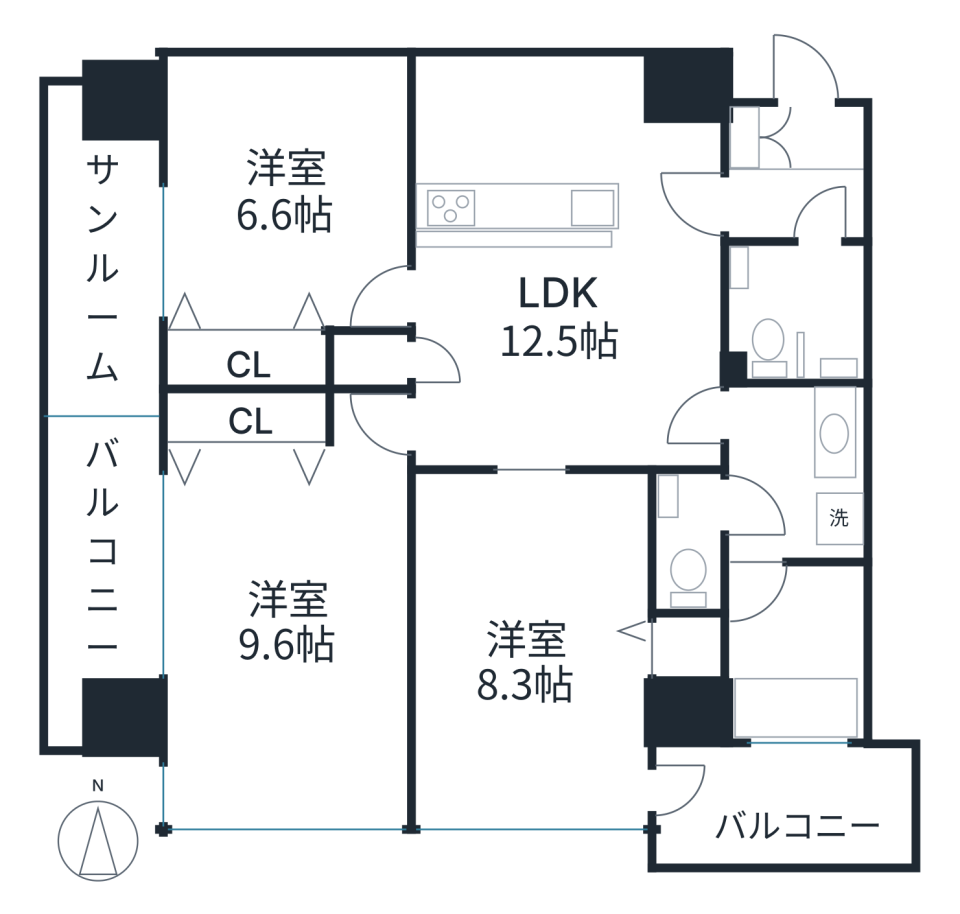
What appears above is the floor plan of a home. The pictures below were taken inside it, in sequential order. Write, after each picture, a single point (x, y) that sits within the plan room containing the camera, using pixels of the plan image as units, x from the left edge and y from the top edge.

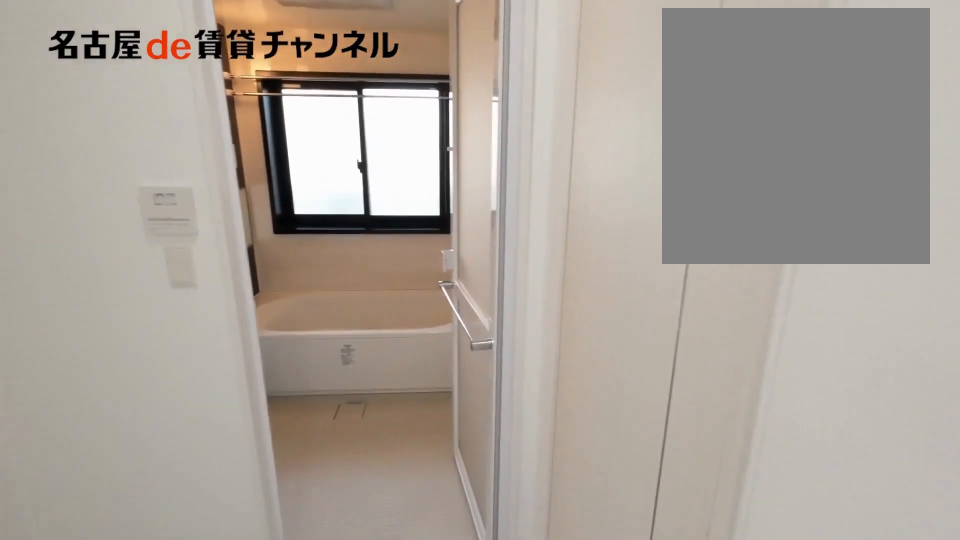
(794, 472)
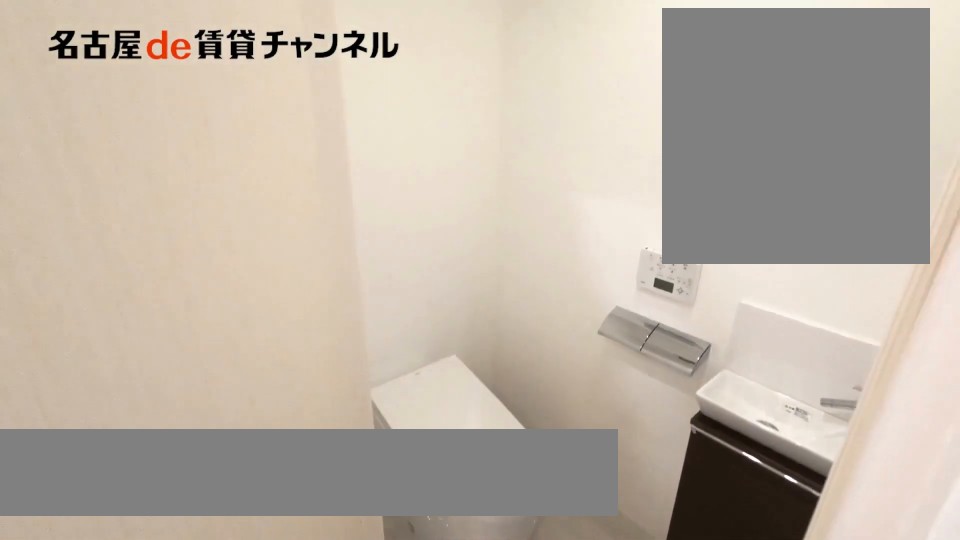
(686, 538)
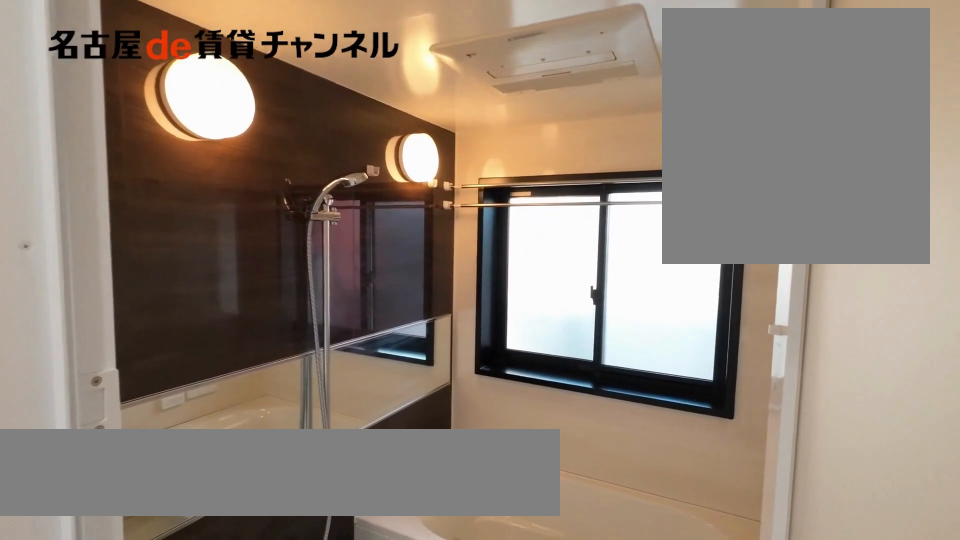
(797, 653)
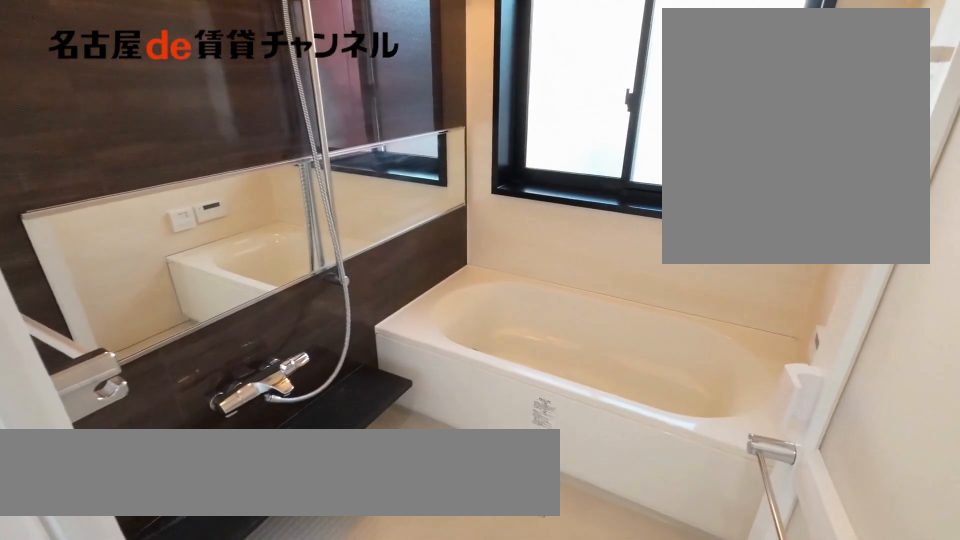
(797, 653)
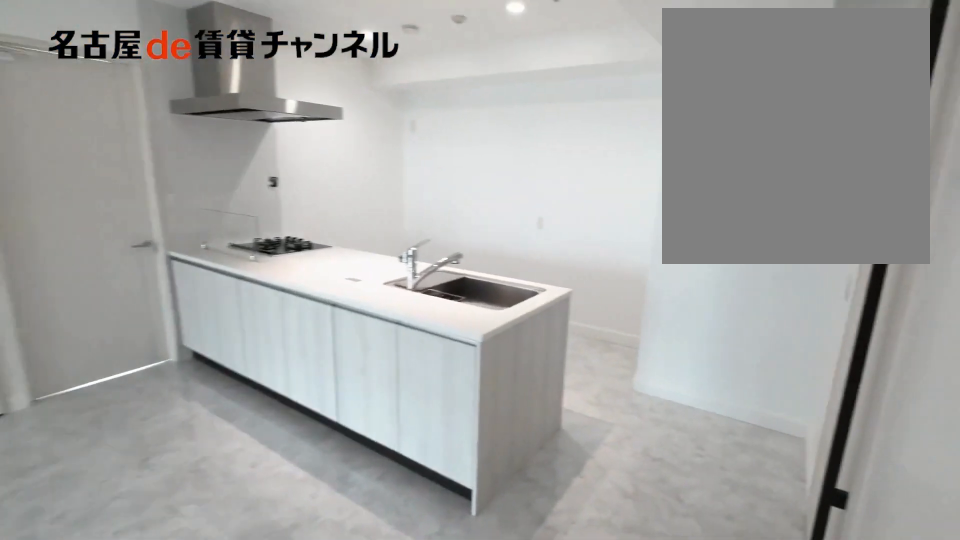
(568, 260)
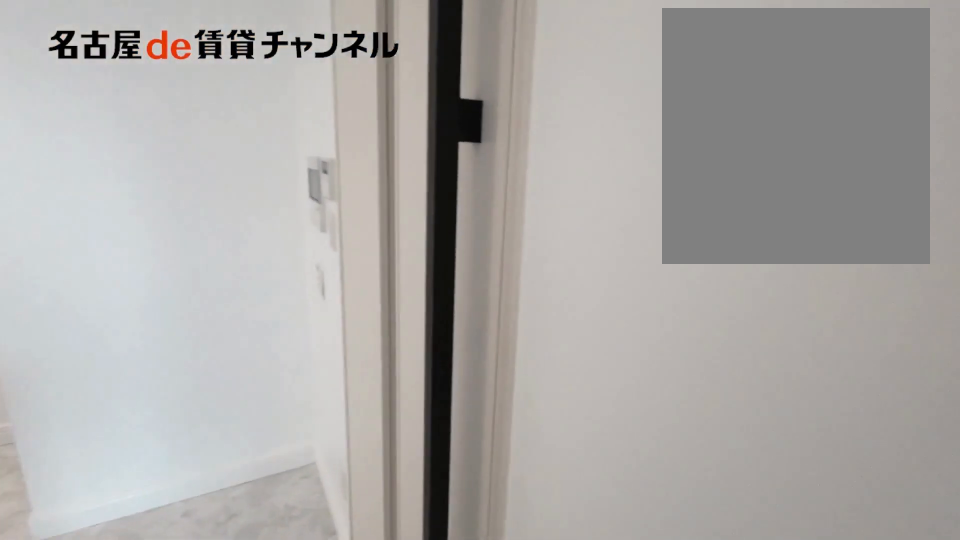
(568, 260)
